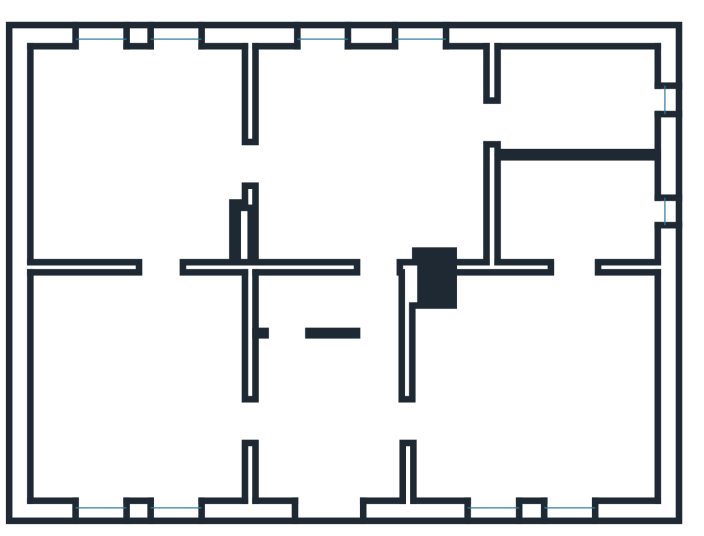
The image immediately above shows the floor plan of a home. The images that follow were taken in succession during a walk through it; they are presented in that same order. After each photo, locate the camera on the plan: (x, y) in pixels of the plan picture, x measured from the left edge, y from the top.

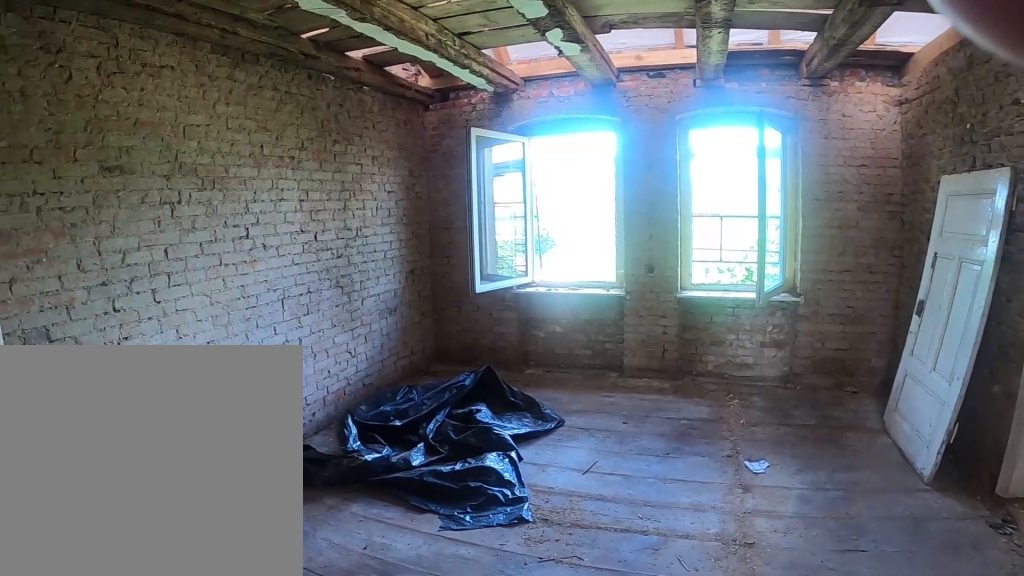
(117, 283)
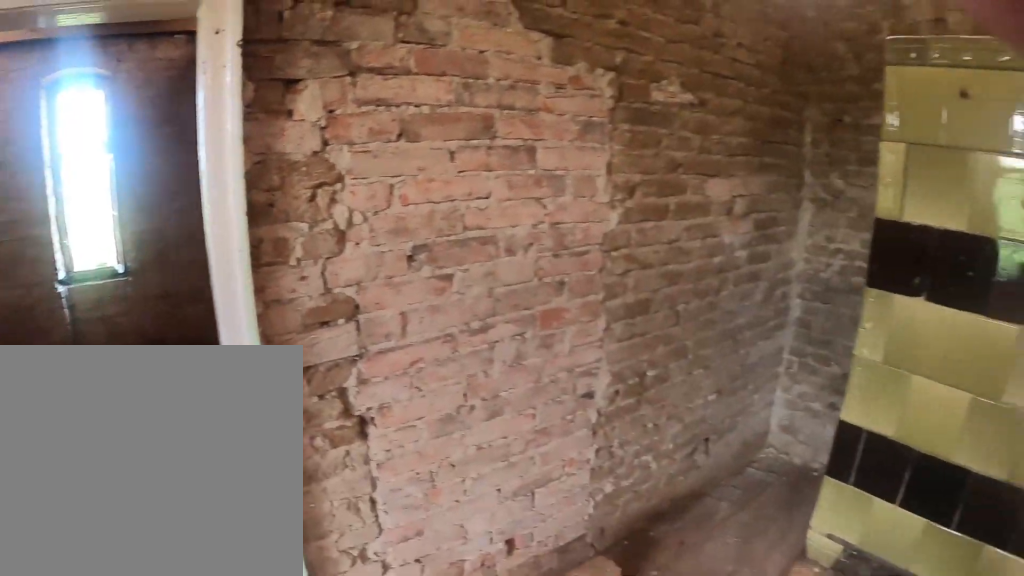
(444, 185)
